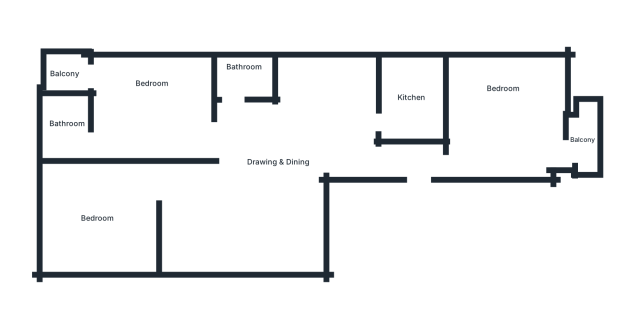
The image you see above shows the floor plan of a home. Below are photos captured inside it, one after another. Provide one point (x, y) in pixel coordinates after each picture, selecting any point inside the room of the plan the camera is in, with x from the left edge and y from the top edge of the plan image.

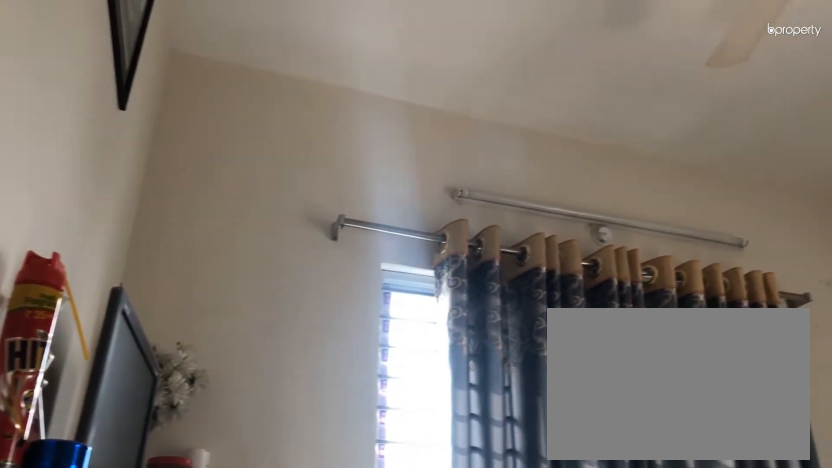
(505, 114)
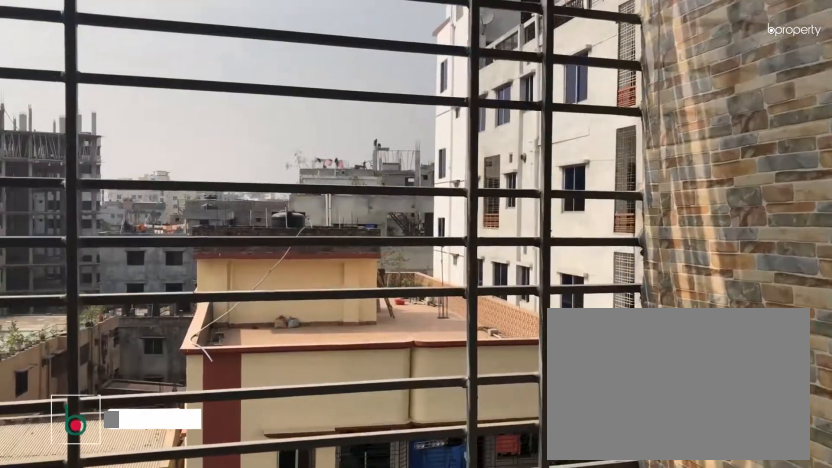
(582, 138)
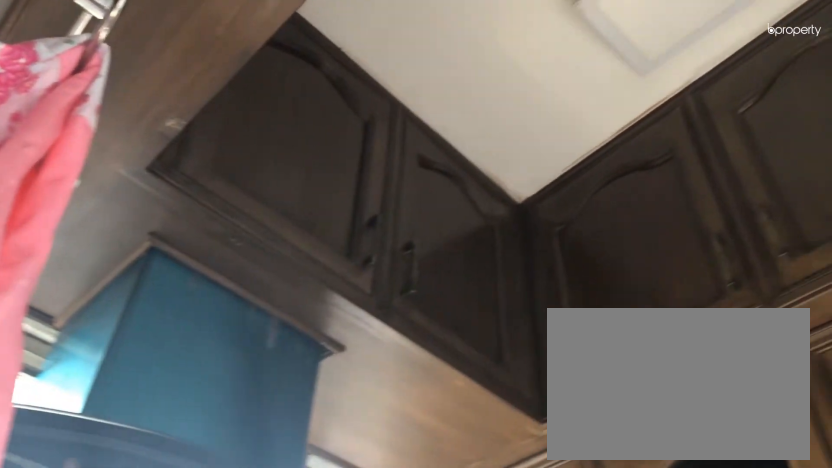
(414, 95)
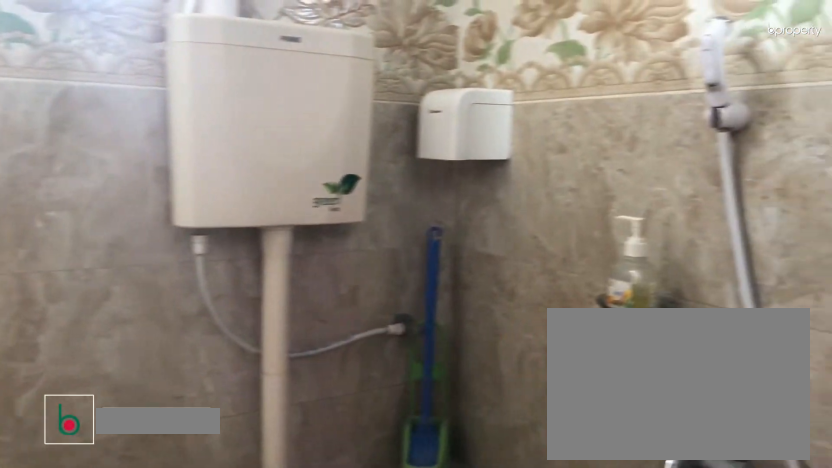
(242, 83)
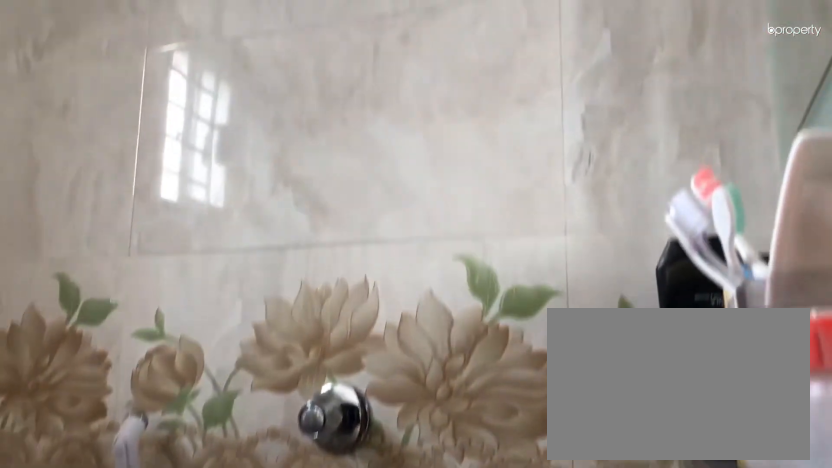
(242, 83)
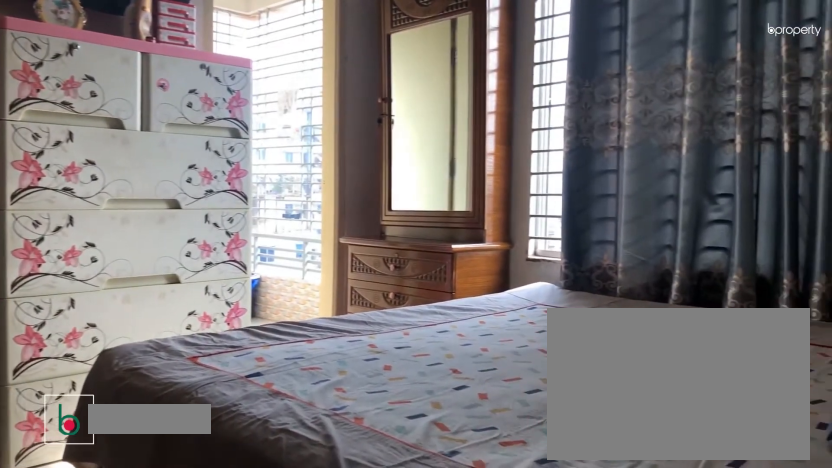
(152, 102)
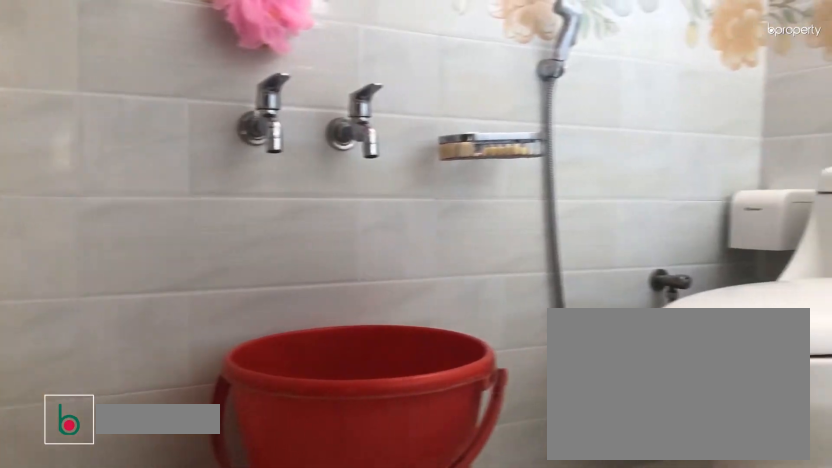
(67, 123)
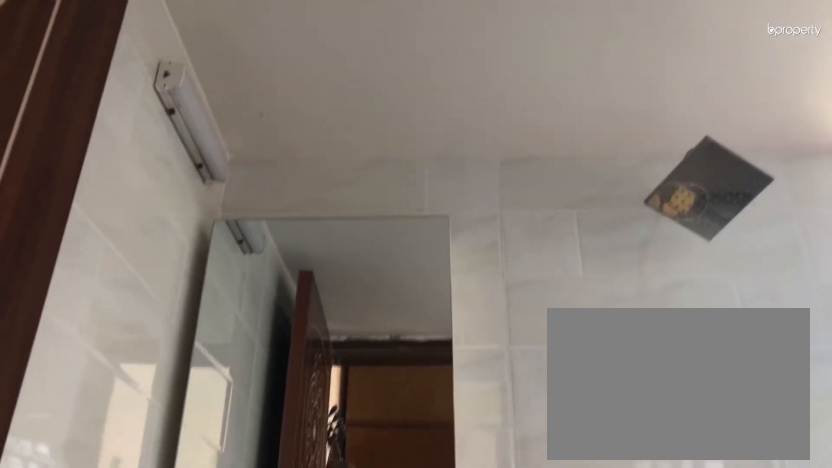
(67, 123)
